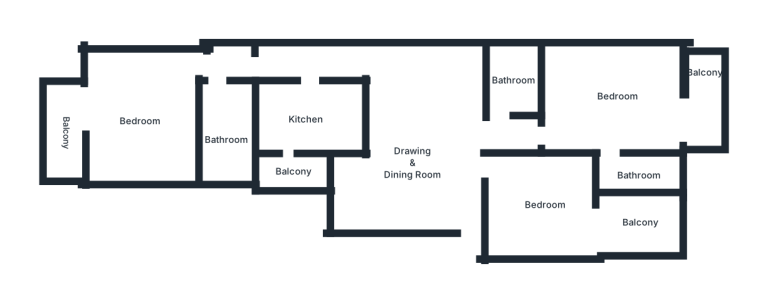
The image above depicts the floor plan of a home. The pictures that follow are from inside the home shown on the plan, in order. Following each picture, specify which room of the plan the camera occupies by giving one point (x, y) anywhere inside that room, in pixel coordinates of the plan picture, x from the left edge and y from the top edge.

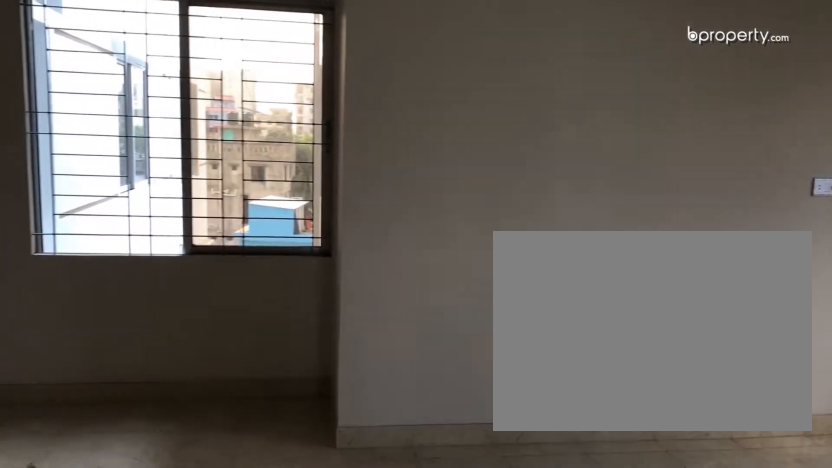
(410, 175)
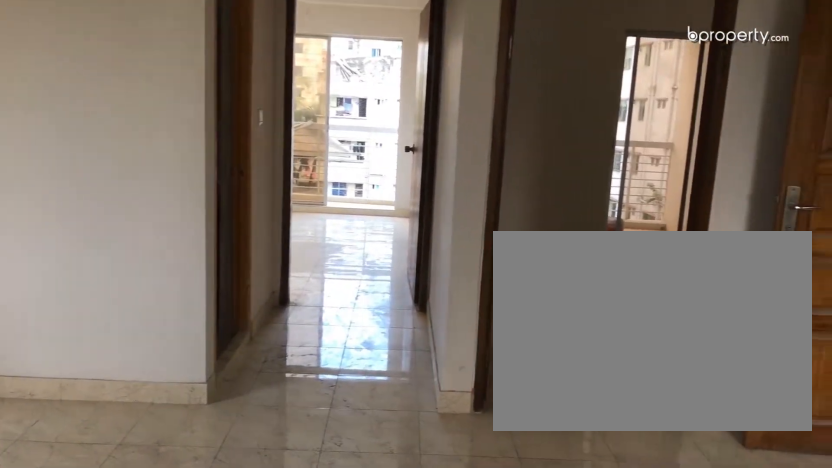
(410, 175)
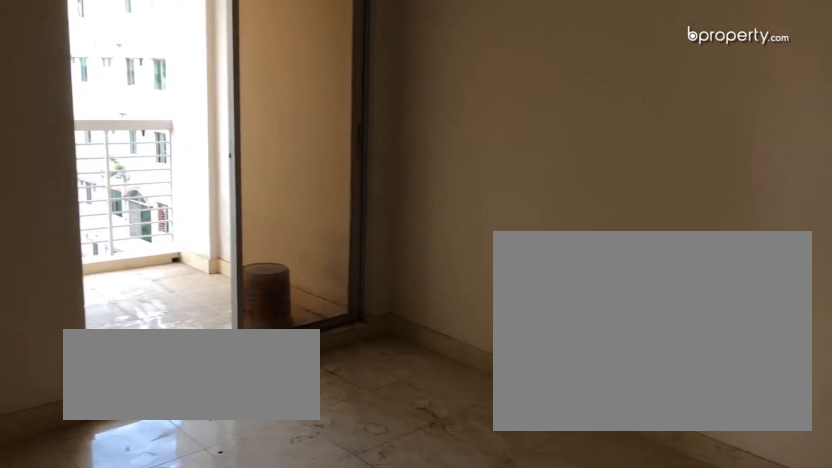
(545, 223)
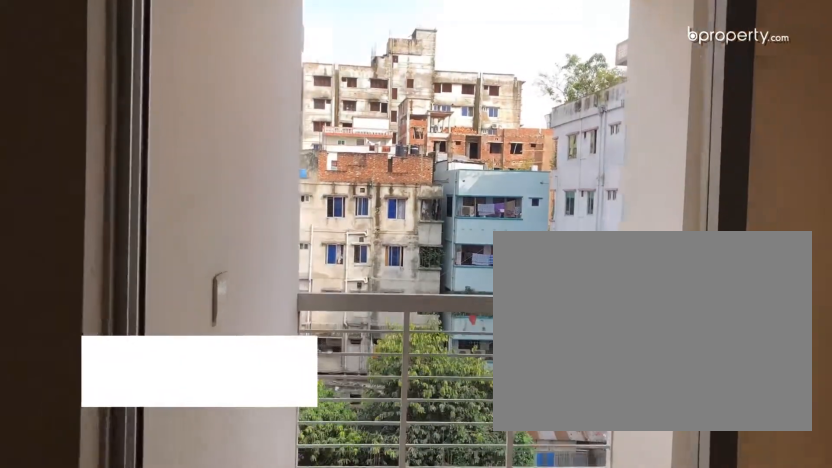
(641, 240)
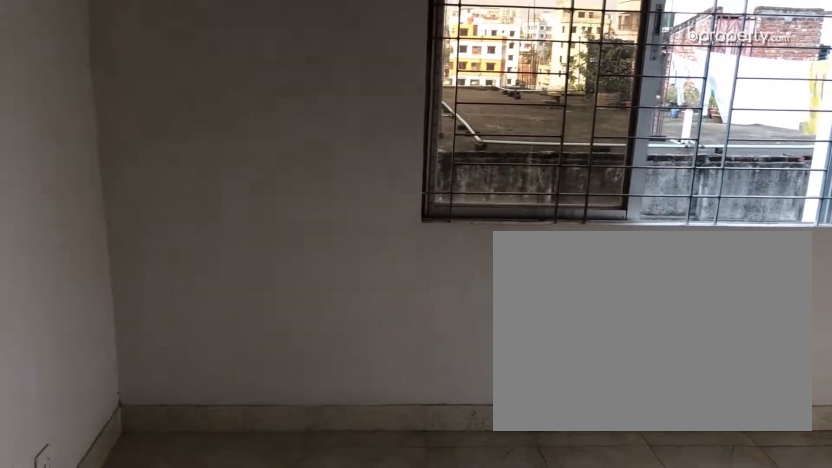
(613, 109)
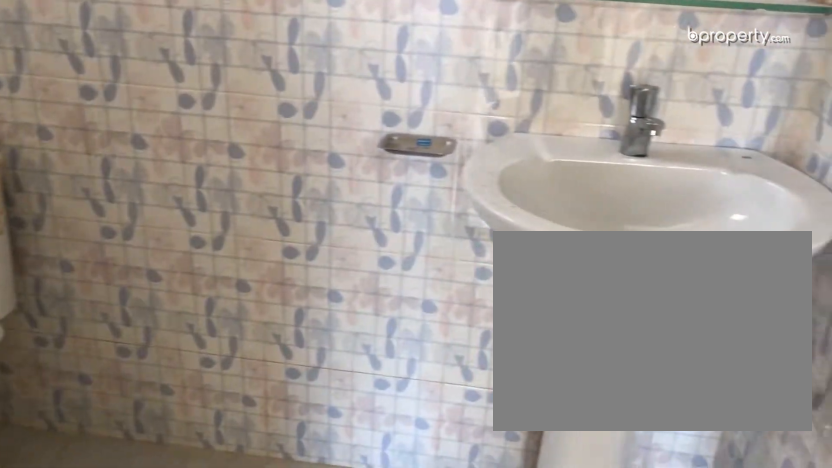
(637, 177)
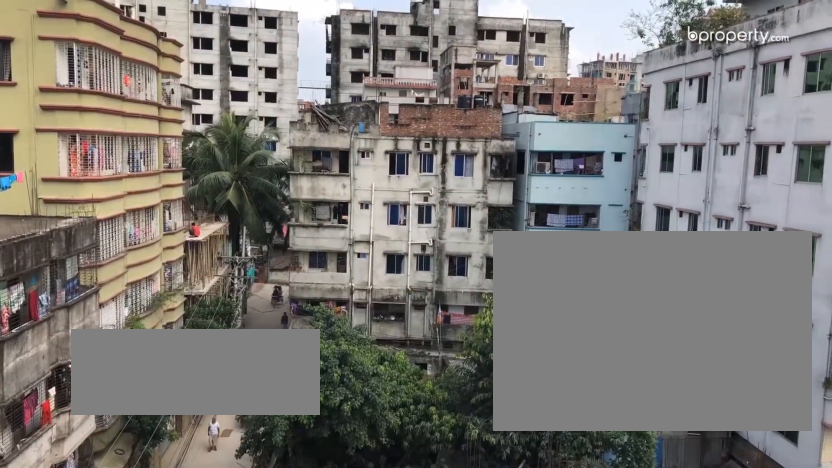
(703, 110)
